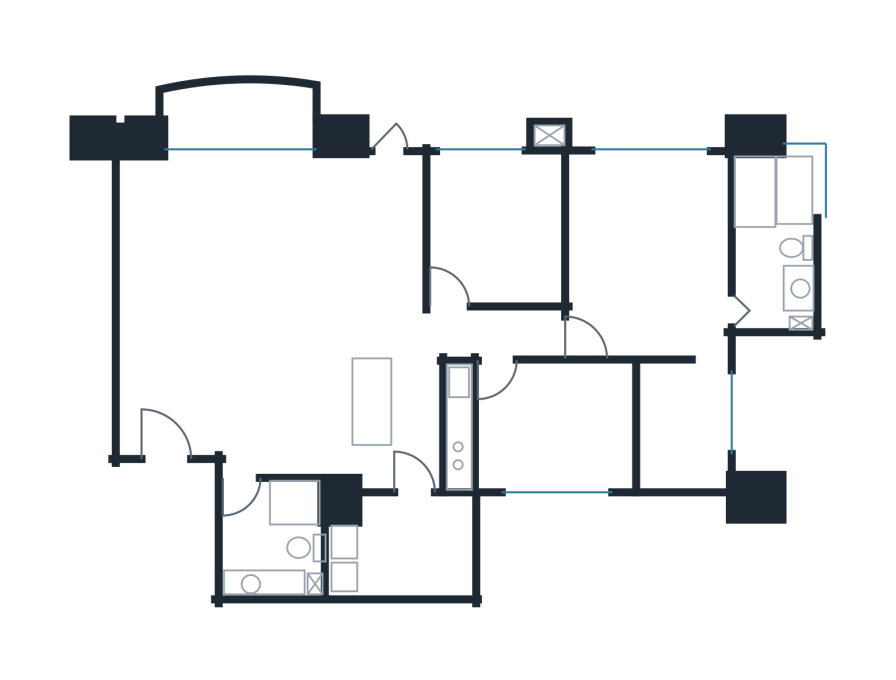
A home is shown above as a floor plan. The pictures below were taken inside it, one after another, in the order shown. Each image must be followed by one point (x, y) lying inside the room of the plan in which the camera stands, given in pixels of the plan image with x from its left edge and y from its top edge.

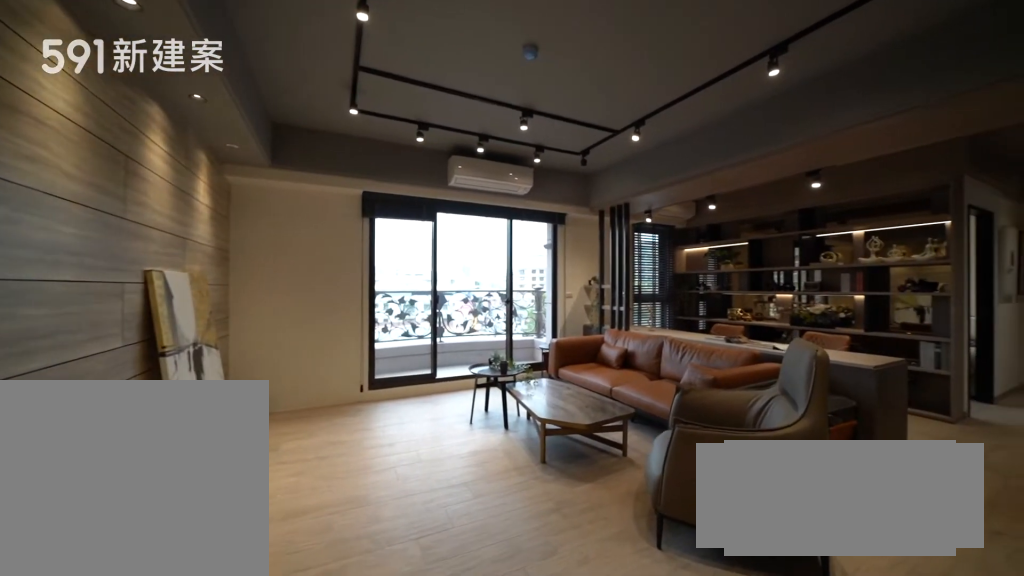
(219, 241)
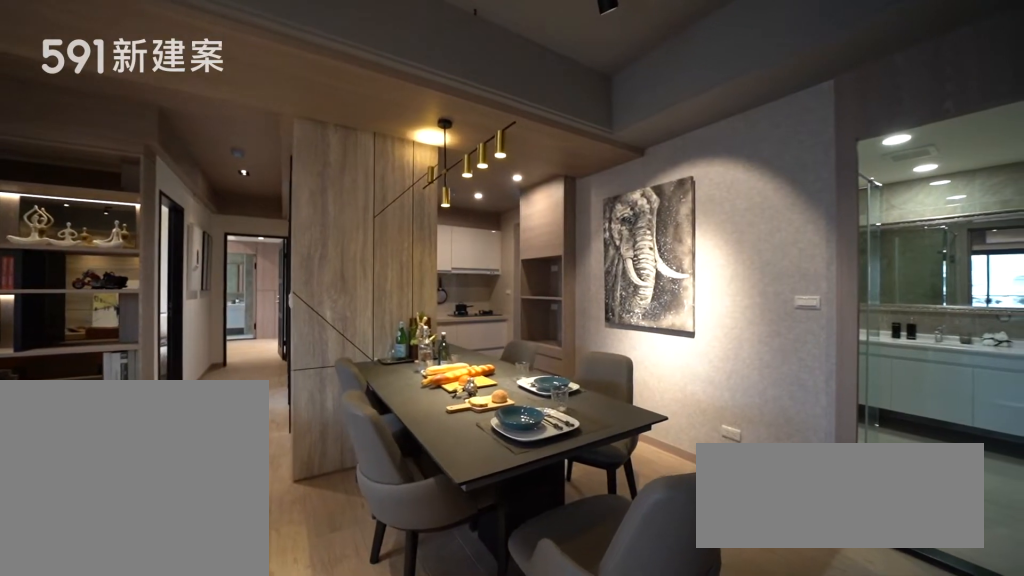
(293, 419)
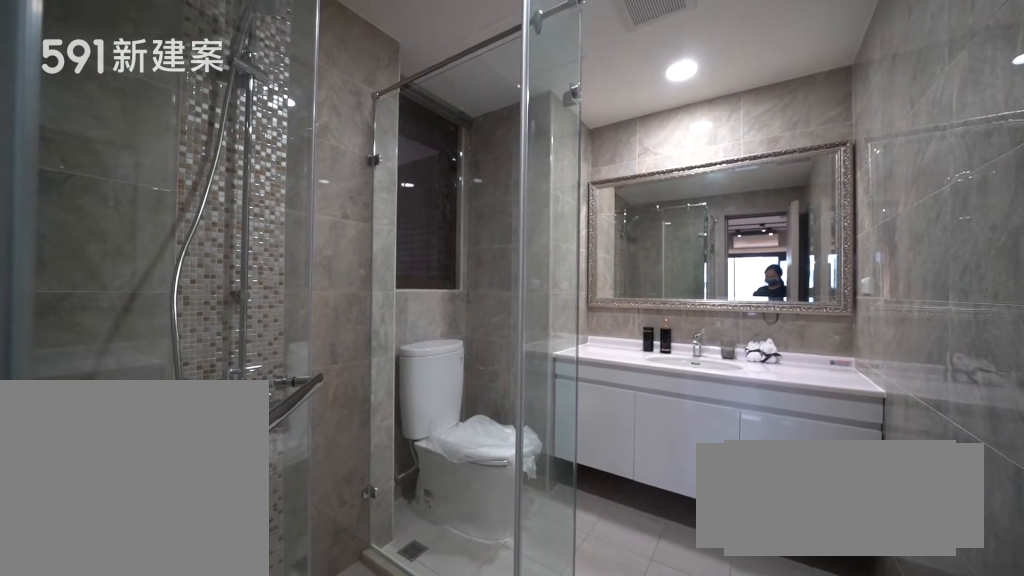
(297, 539)
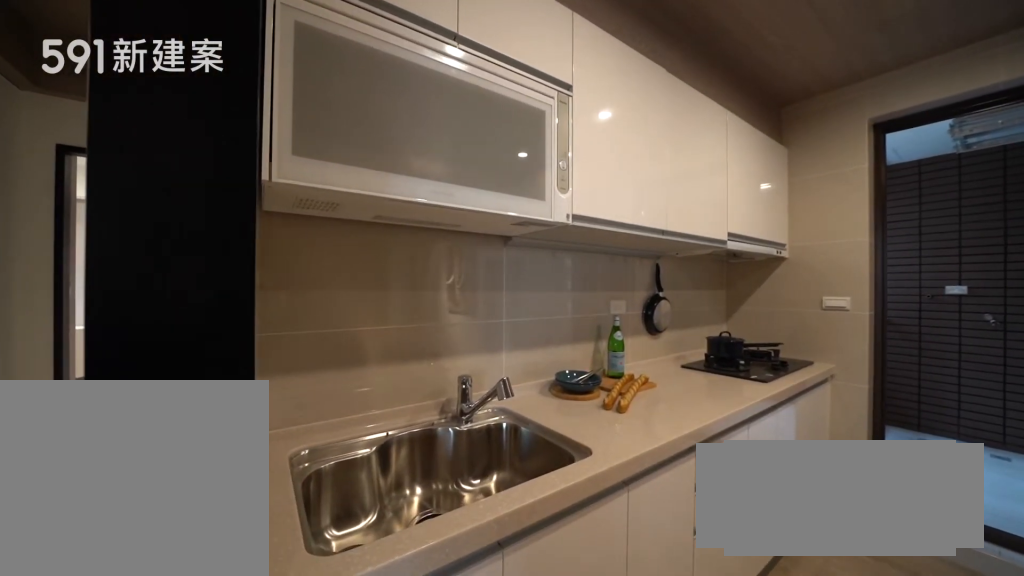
(413, 428)
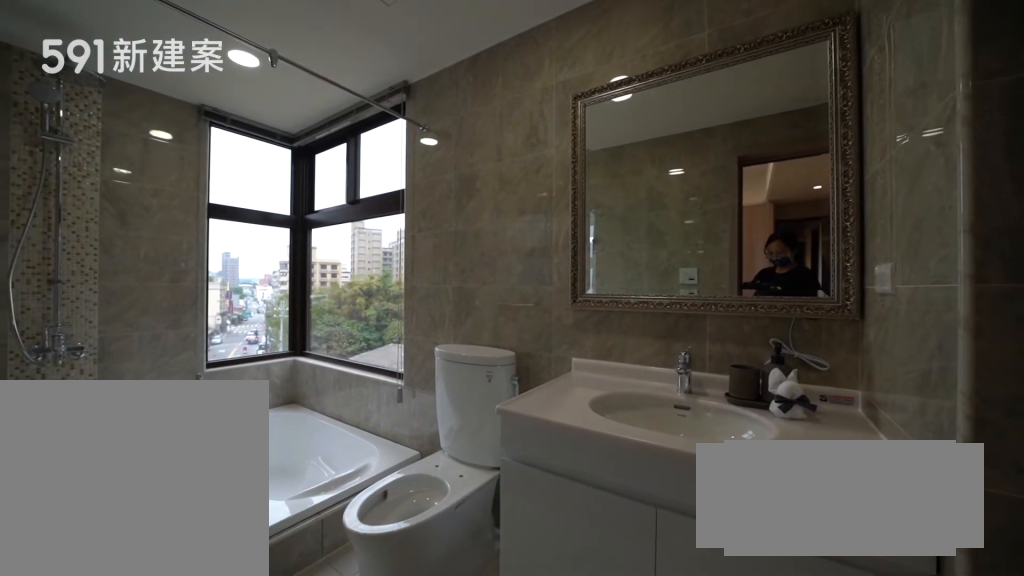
(776, 232)
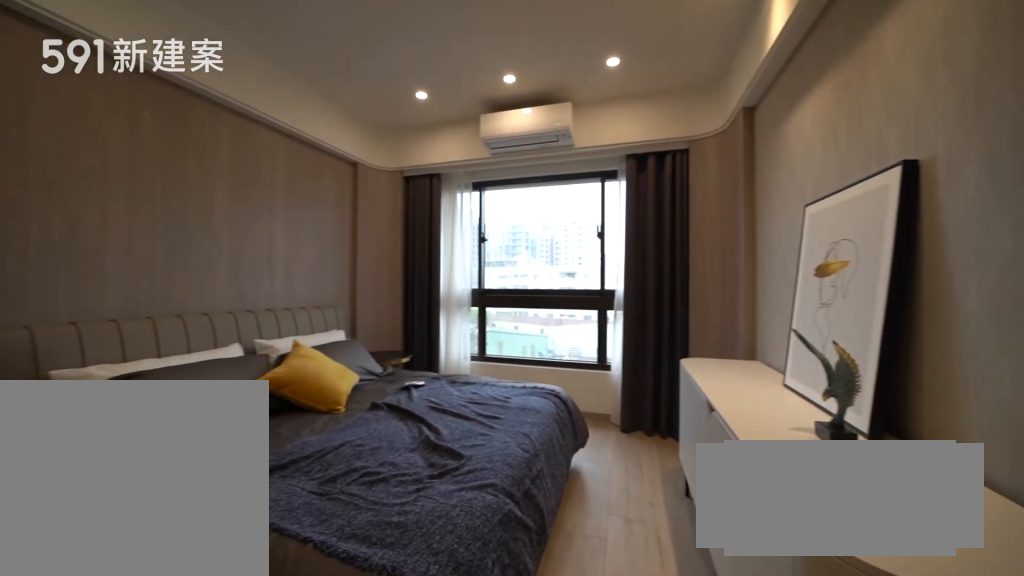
(660, 297)
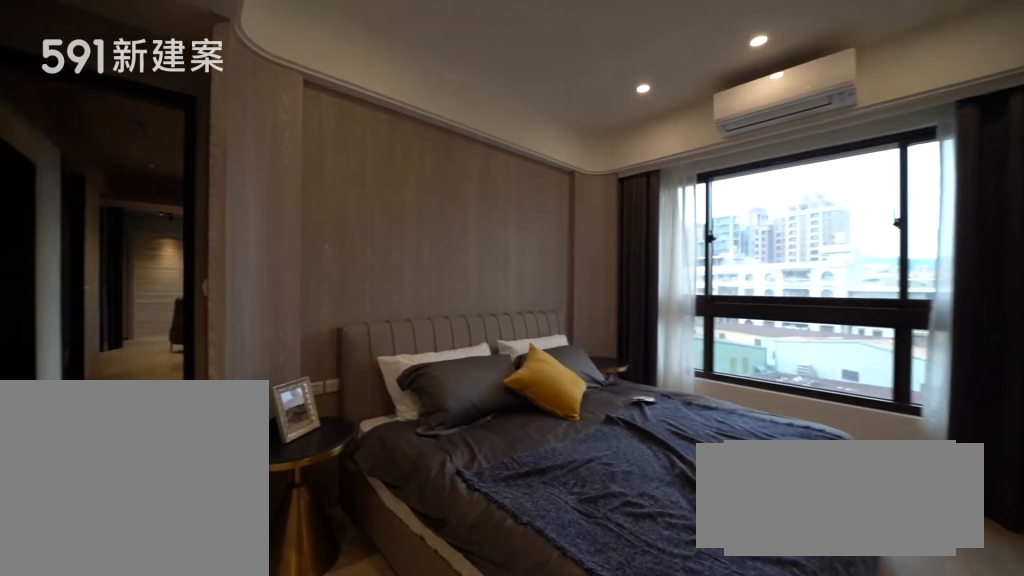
(660, 297)
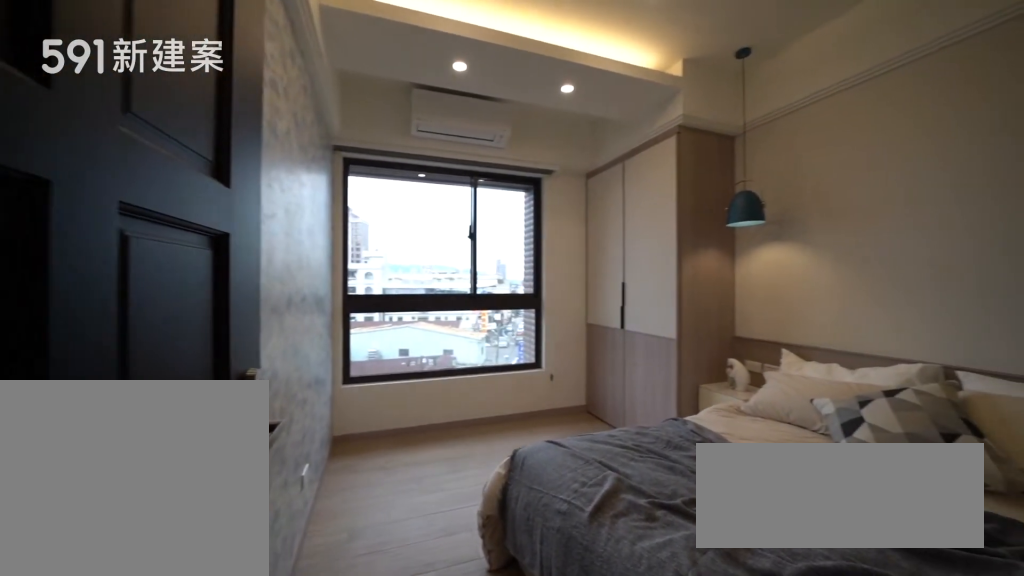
(498, 226)
